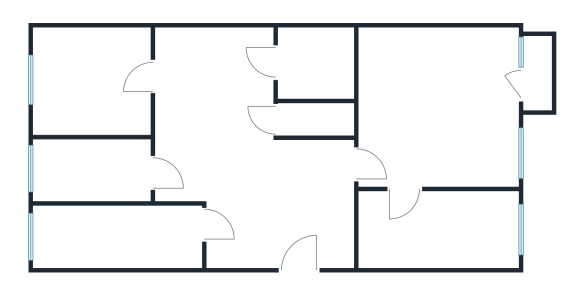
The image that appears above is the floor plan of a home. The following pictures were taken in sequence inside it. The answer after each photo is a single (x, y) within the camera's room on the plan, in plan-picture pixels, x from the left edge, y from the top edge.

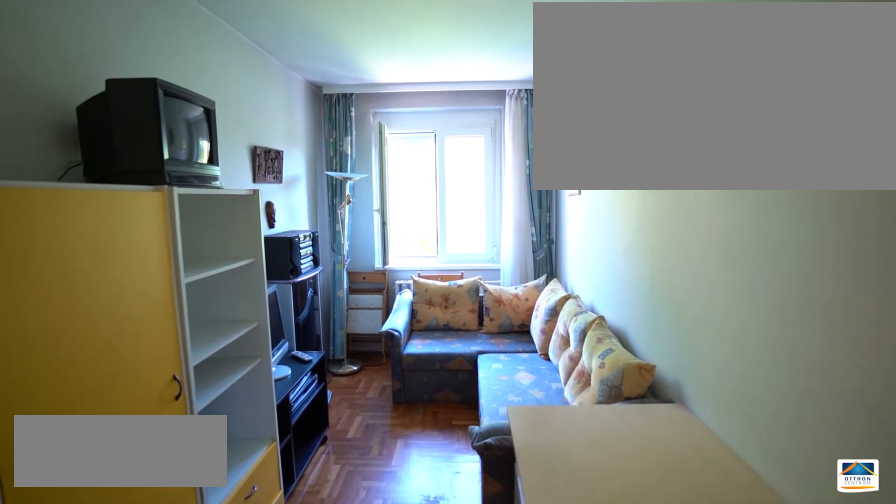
(106, 236)
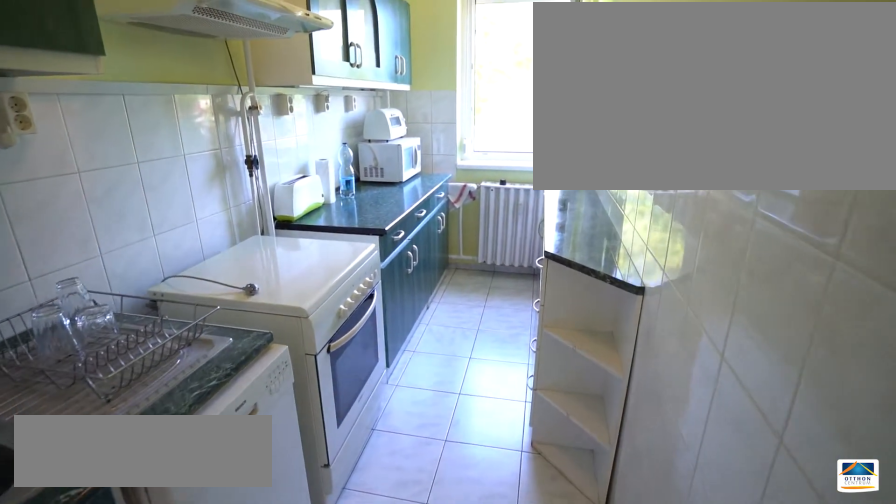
(97, 171)
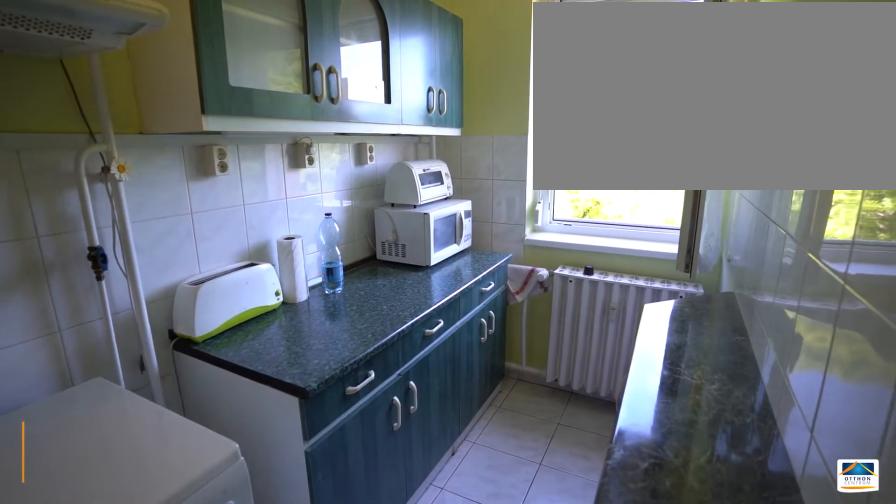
(97, 171)
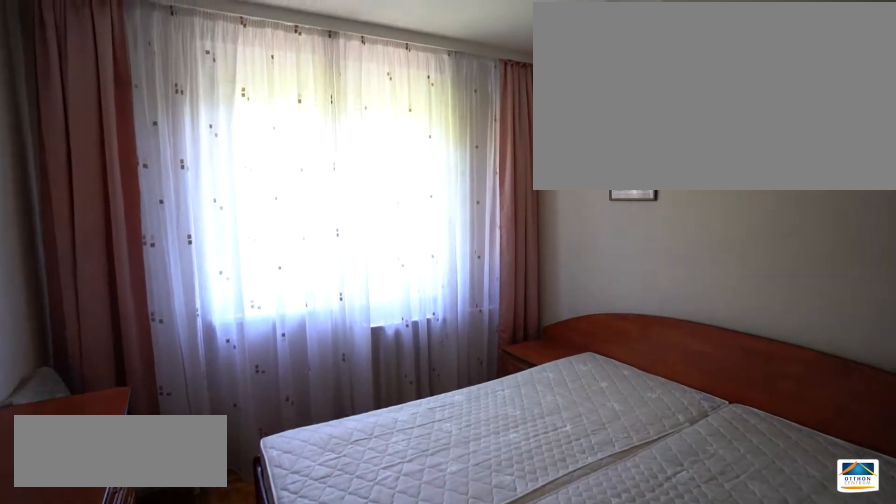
(84, 89)
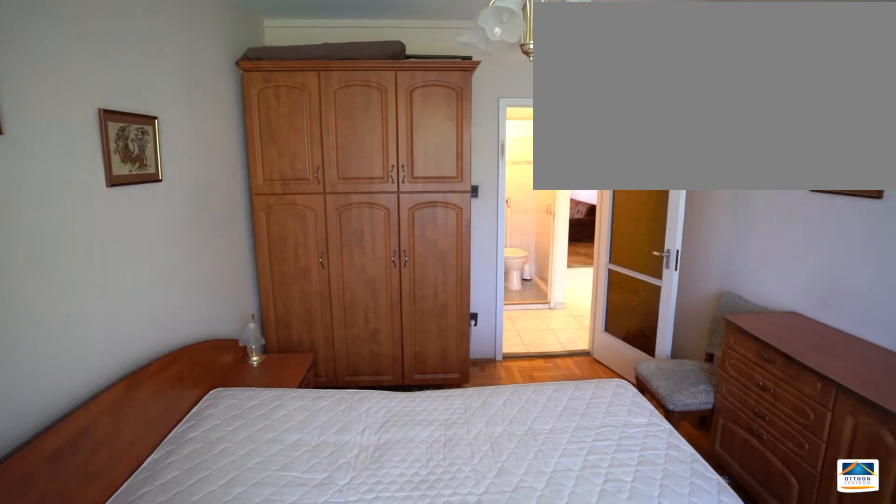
(84, 89)
